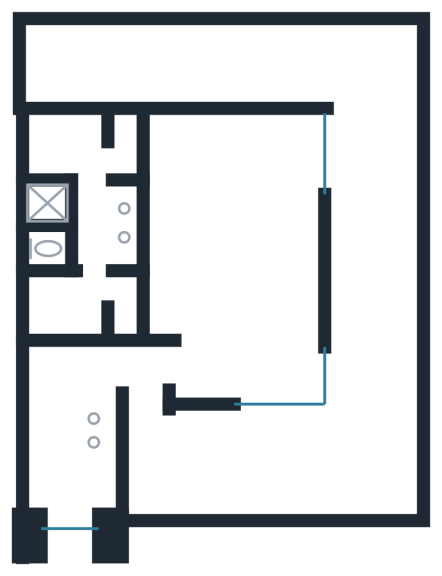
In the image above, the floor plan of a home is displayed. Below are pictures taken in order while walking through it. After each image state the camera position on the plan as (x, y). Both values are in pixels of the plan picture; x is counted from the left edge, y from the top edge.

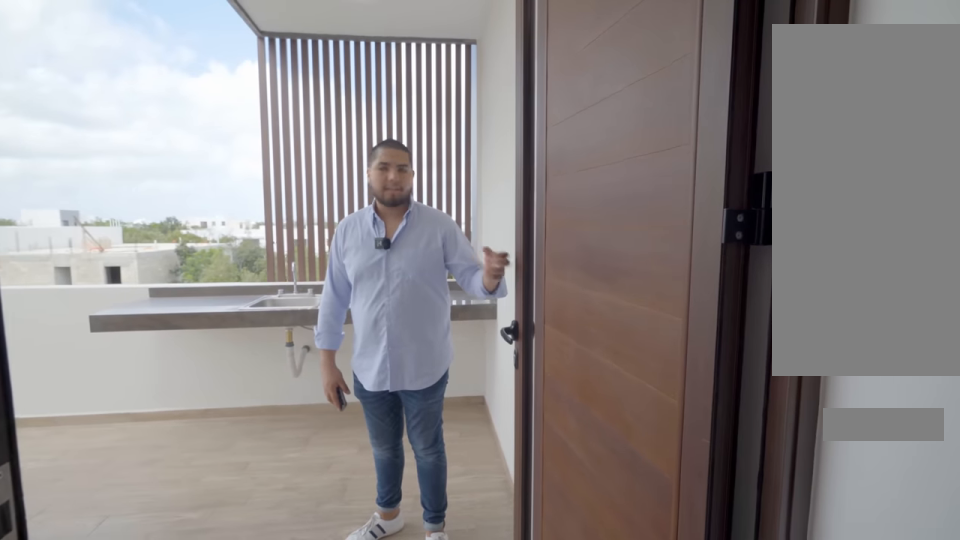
(147, 428)
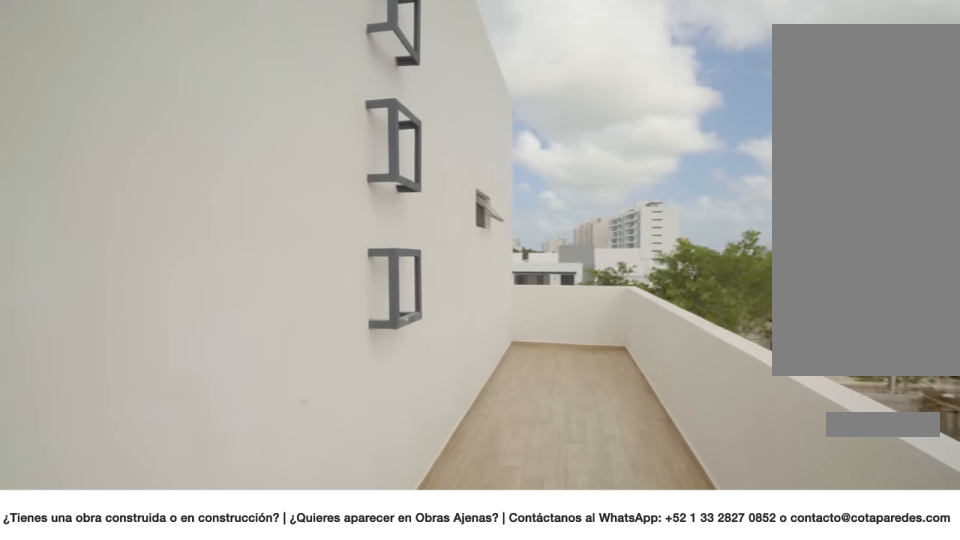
(356, 66)
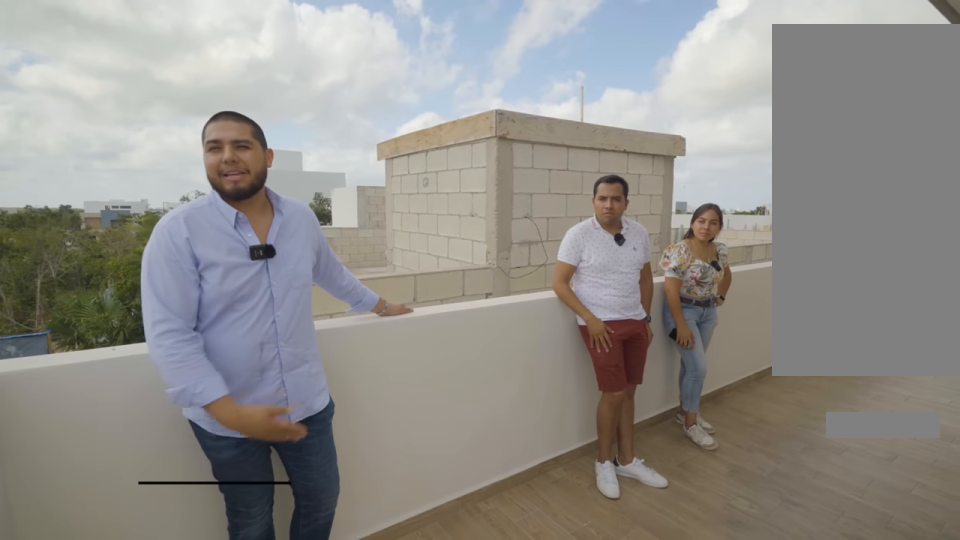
(343, 65)
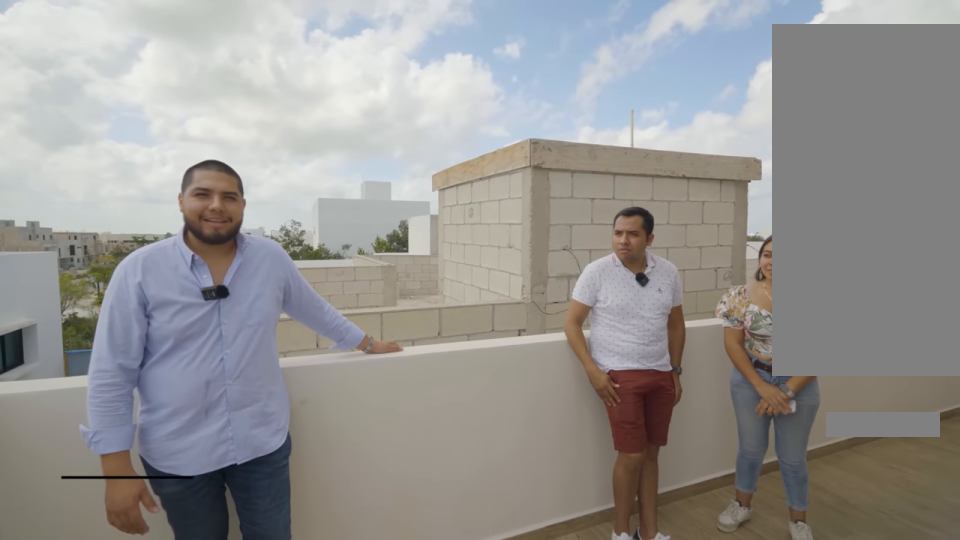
(343, 65)
